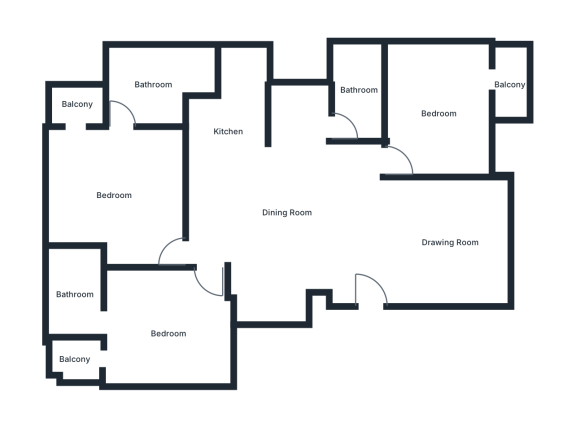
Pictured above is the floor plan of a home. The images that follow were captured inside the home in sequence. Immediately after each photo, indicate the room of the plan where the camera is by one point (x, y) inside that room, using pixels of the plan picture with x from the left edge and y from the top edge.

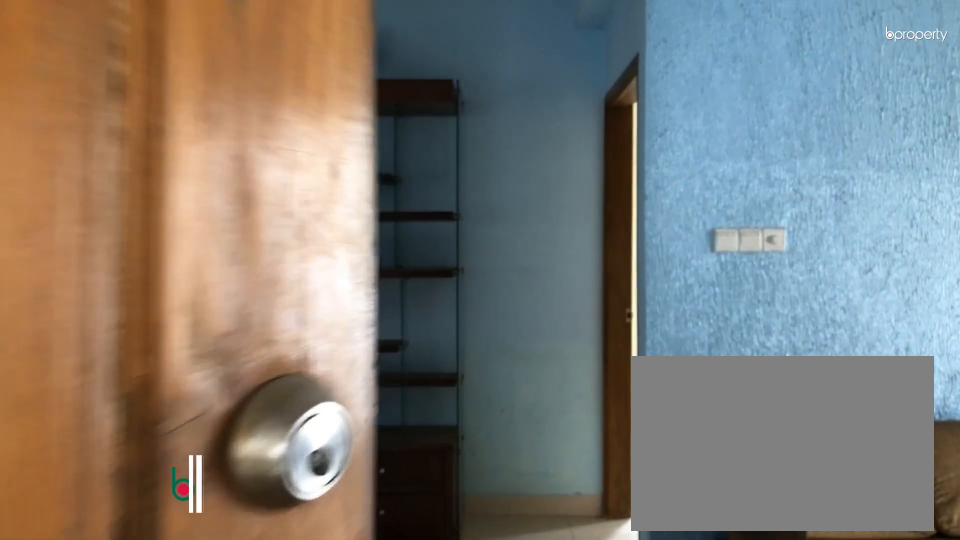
(373, 259)
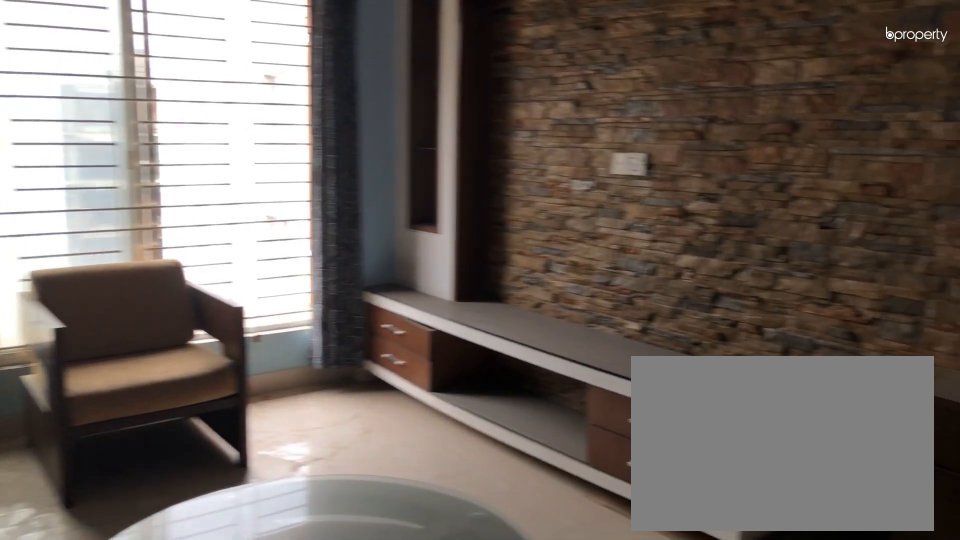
(450, 241)
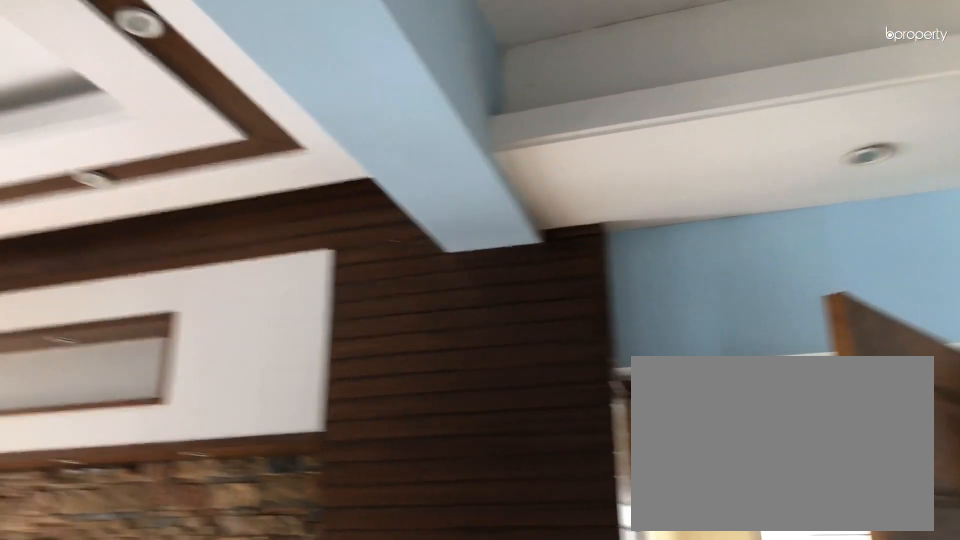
(450, 241)
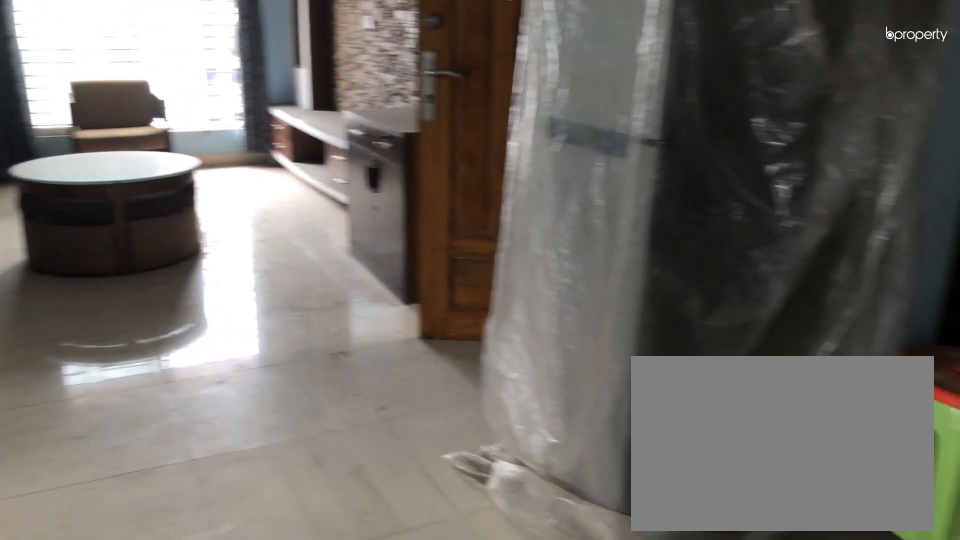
(285, 212)
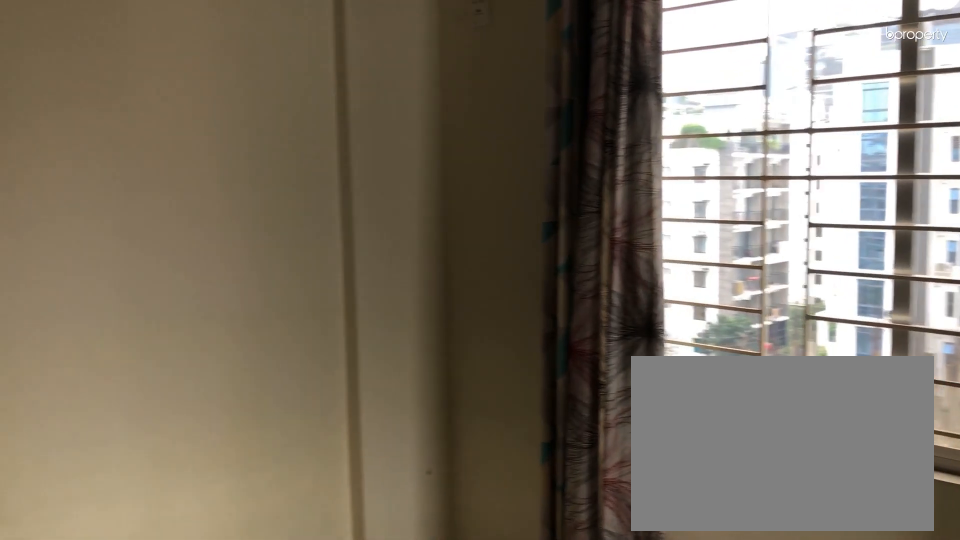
(439, 114)
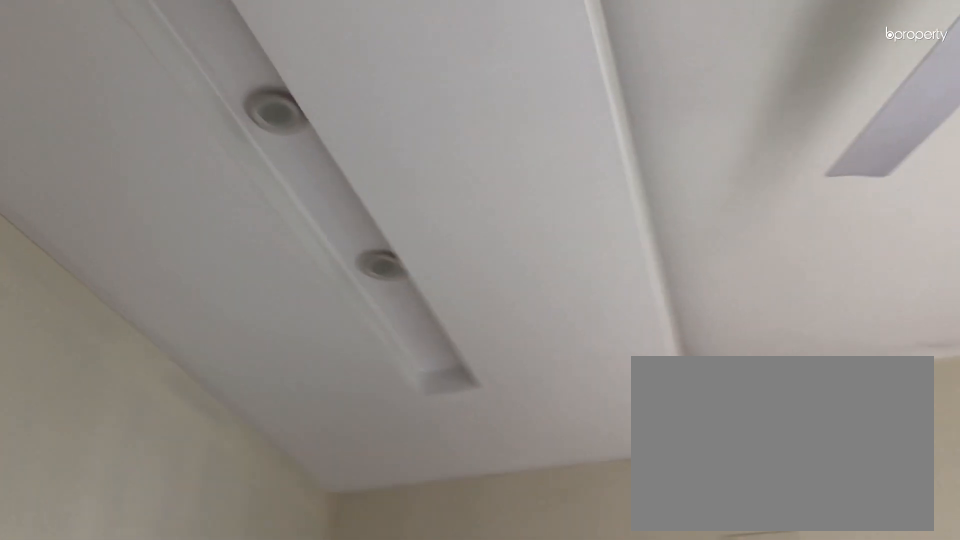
(439, 114)
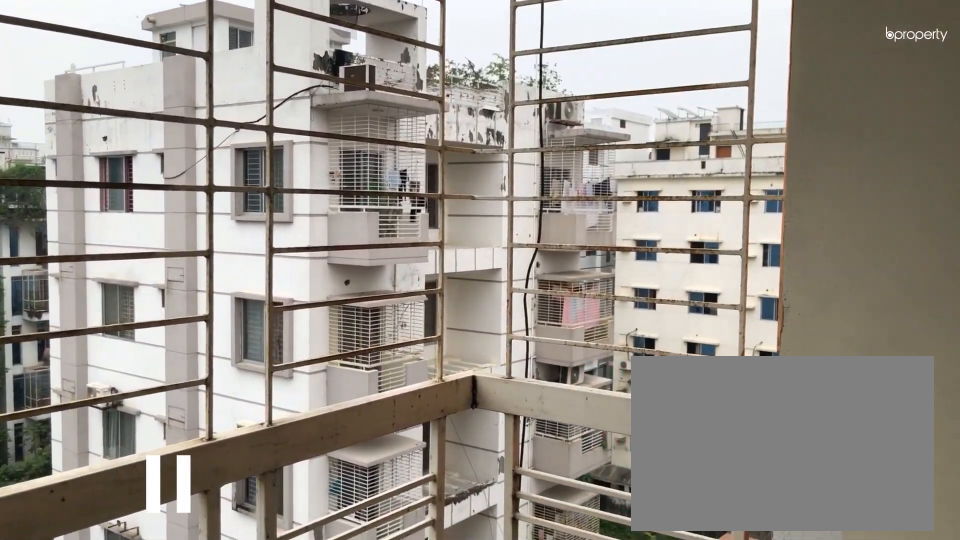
(510, 82)
